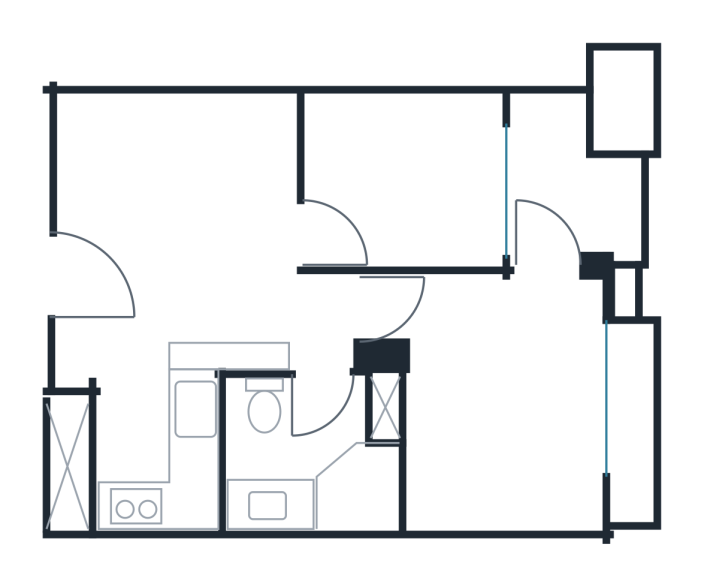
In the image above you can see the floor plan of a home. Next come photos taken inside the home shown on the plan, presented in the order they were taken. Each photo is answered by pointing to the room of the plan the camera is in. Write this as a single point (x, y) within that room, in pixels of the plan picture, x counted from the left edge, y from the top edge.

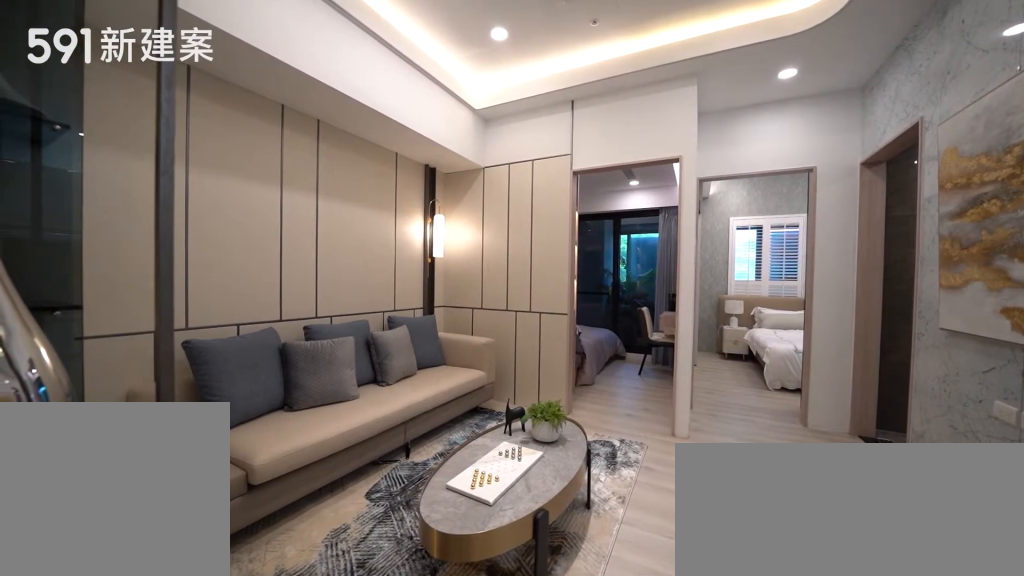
(179, 203)
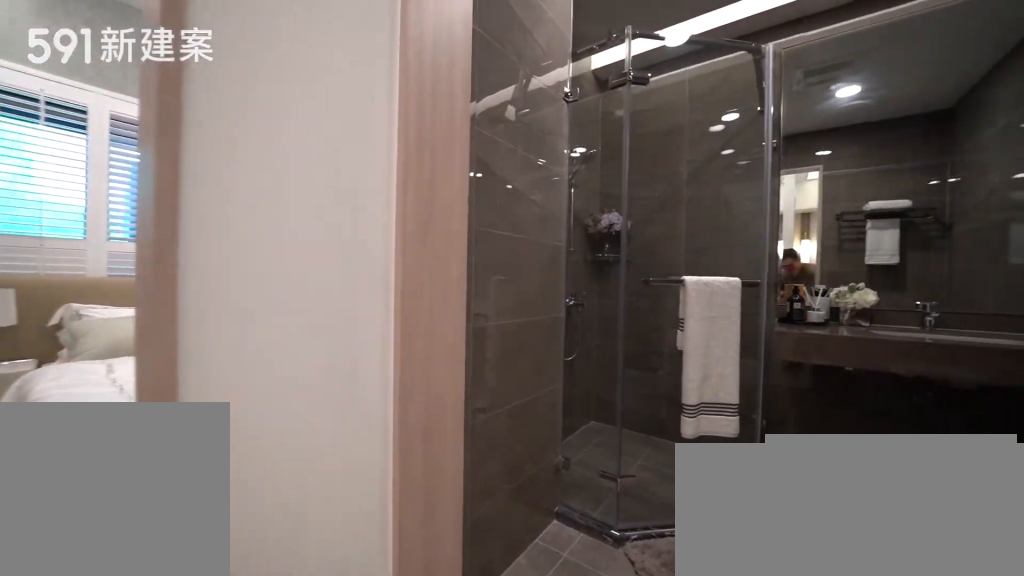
(312, 454)
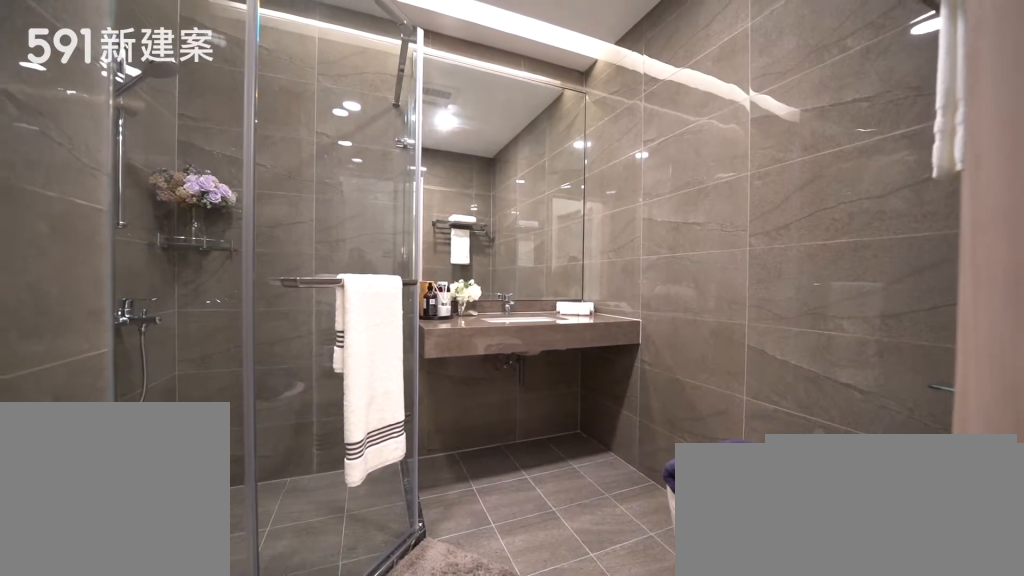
(312, 454)
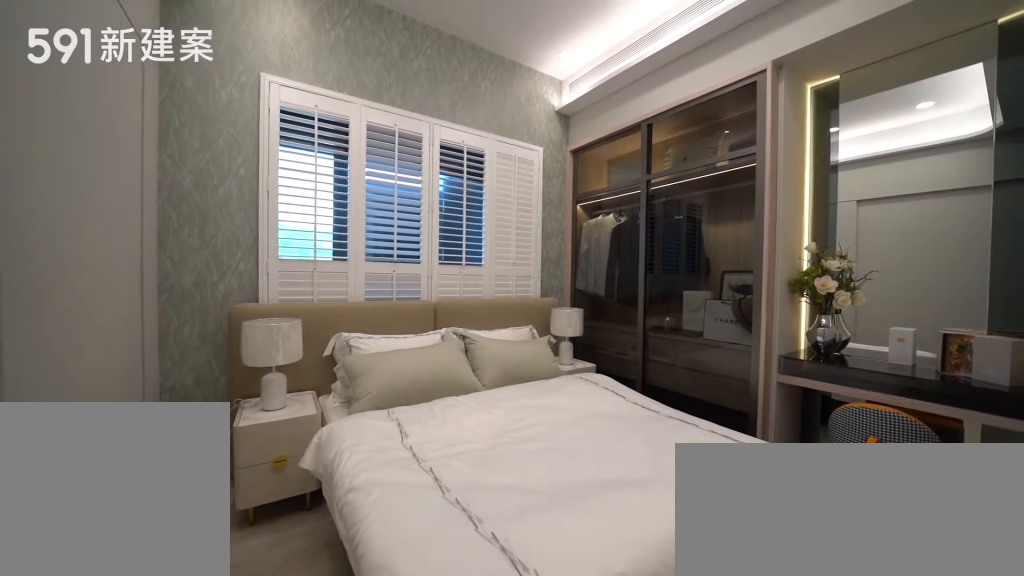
(503, 405)
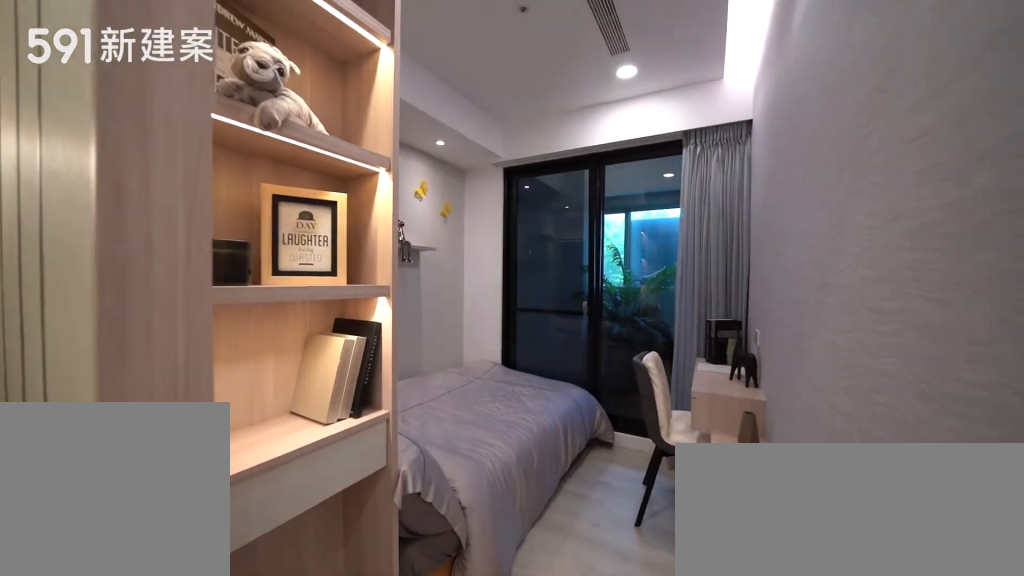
(408, 179)
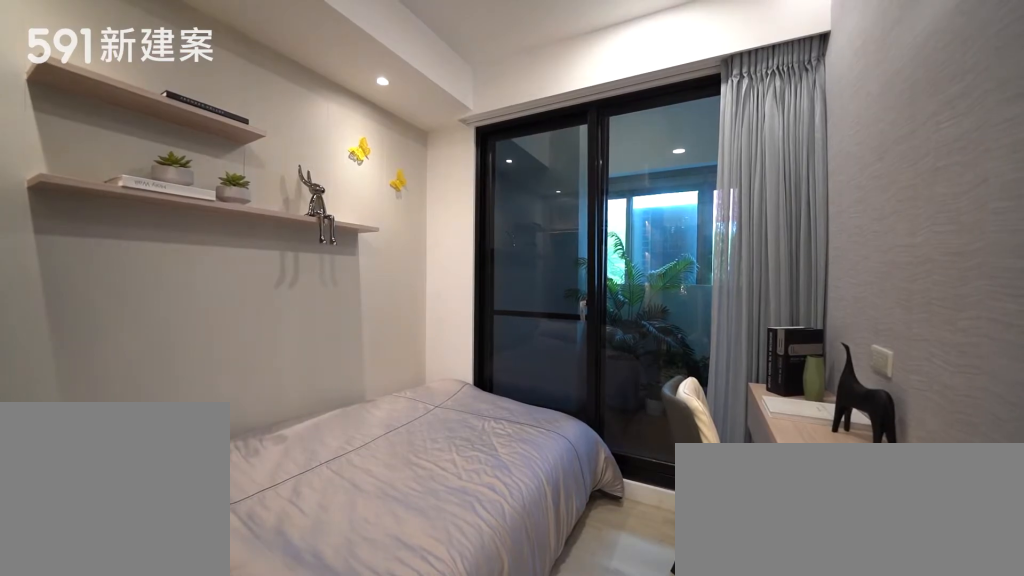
(408, 179)
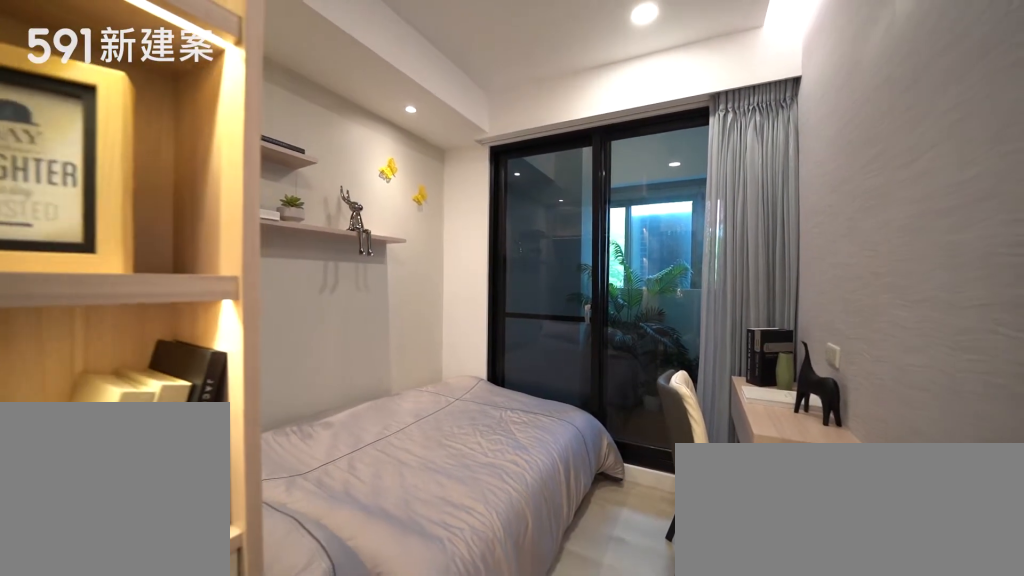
(408, 179)
